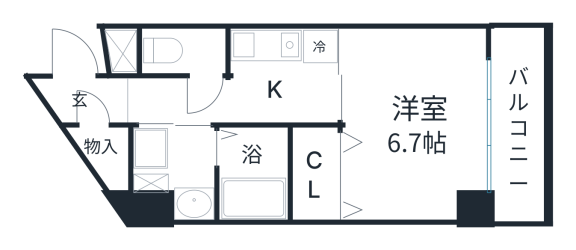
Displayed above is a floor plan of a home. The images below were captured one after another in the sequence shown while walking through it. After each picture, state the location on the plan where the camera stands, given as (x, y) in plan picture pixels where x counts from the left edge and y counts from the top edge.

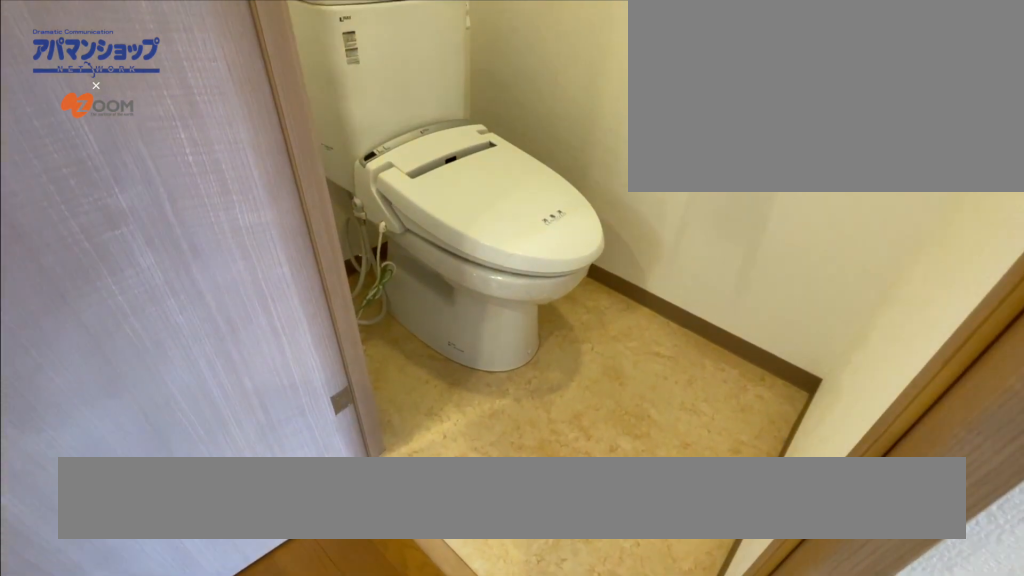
(228, 86)
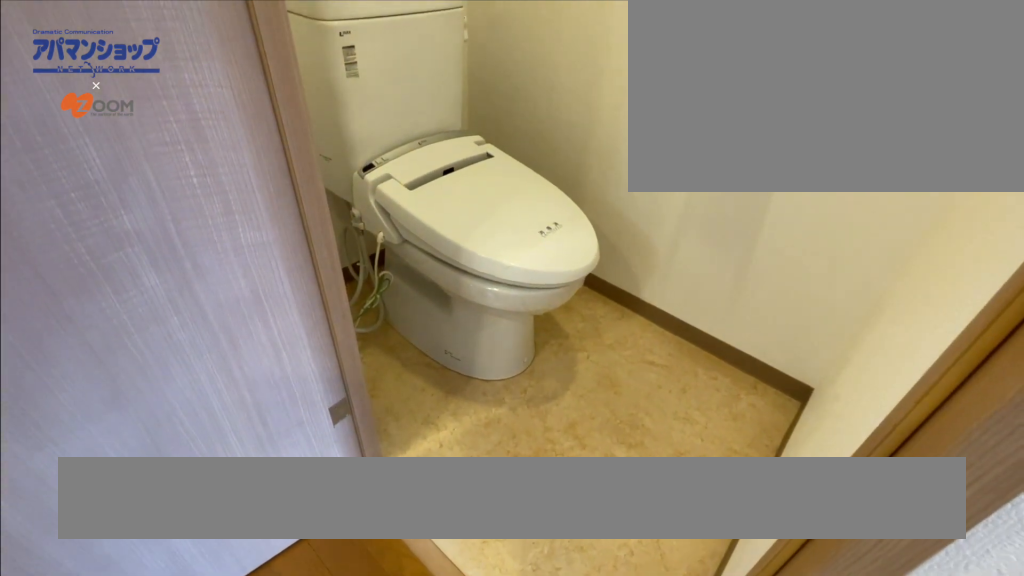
(228, 86)
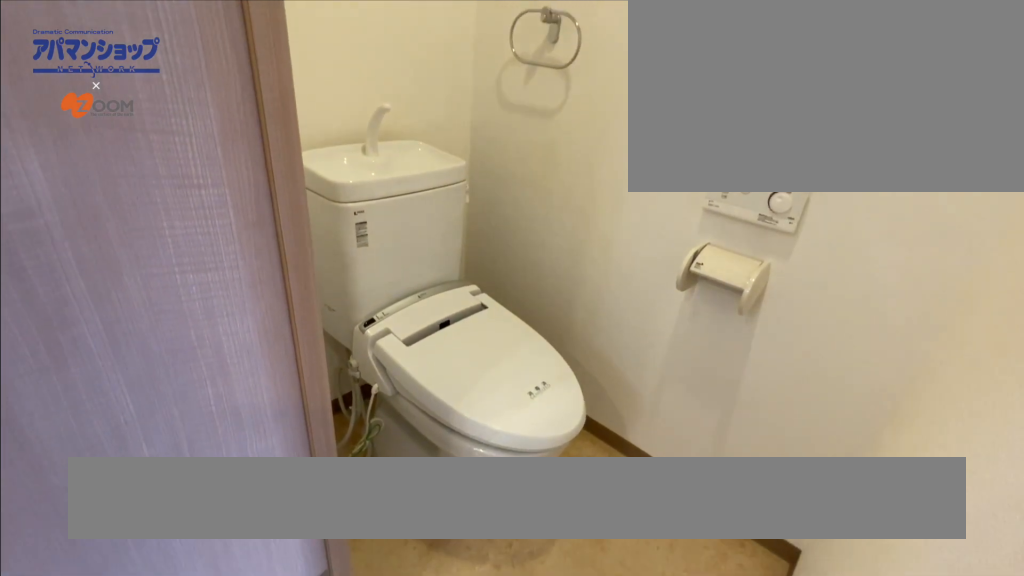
(228, 86)
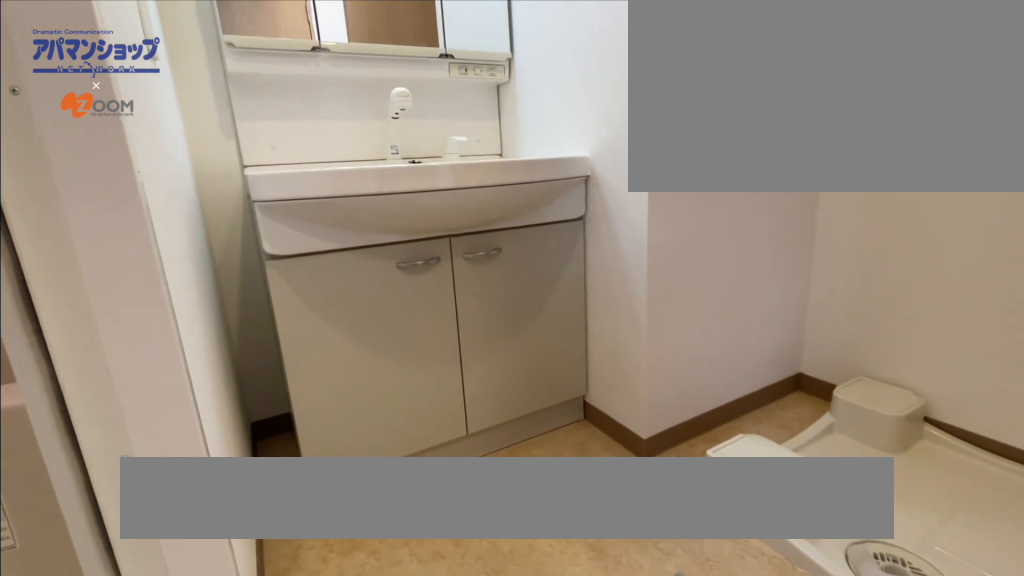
(192, 100)
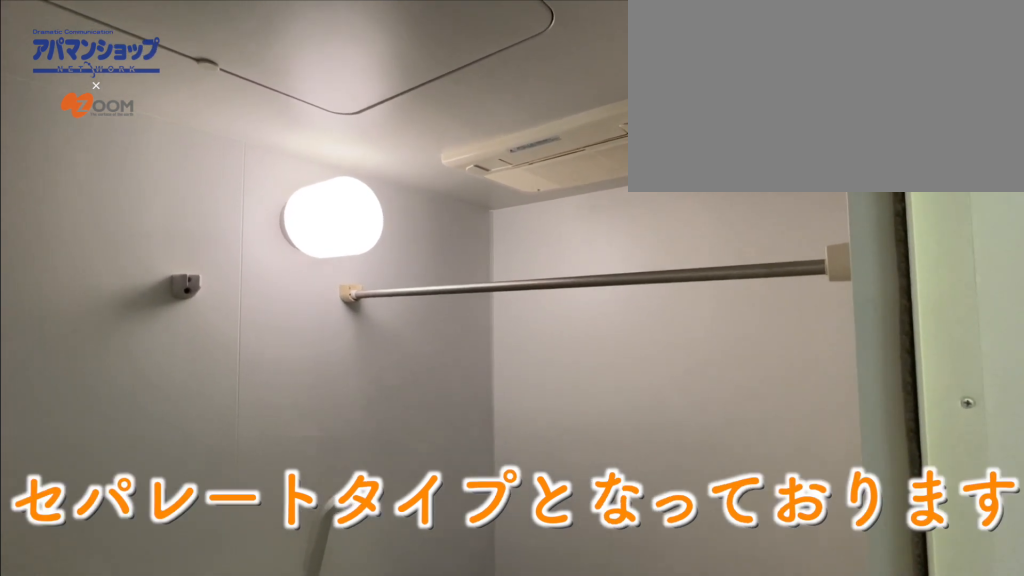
(198, 122)
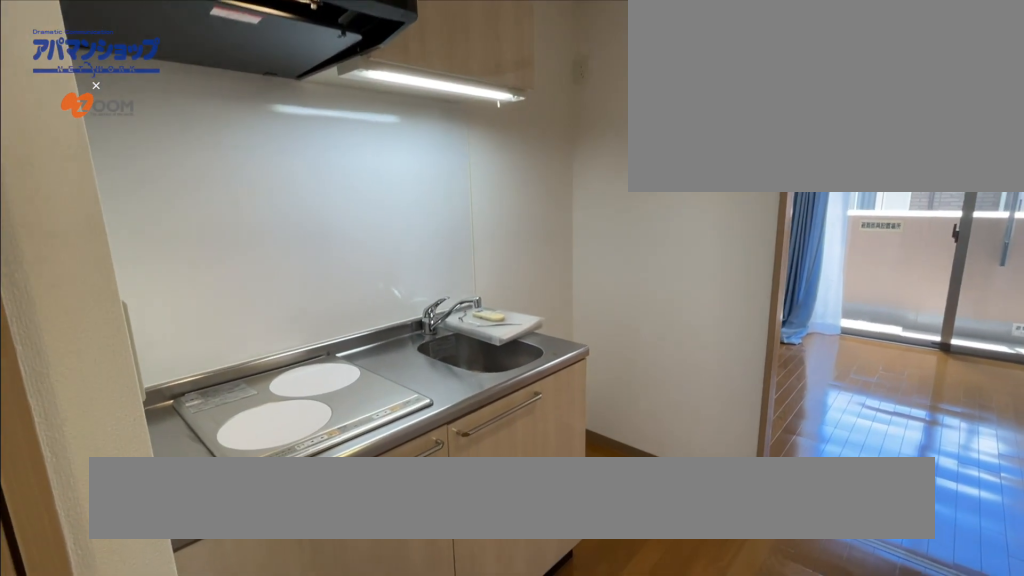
(231, 98)
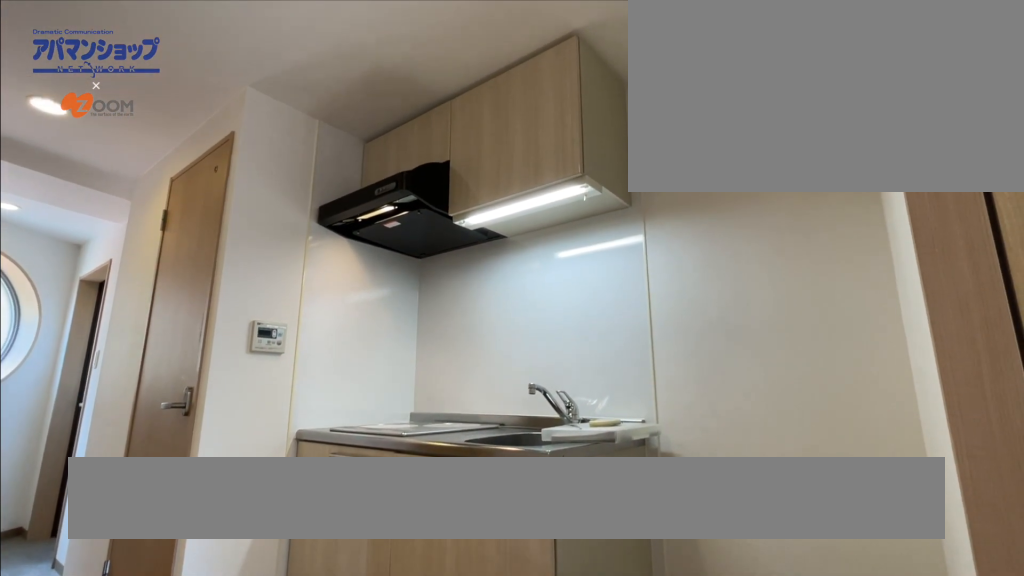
(359, 104)
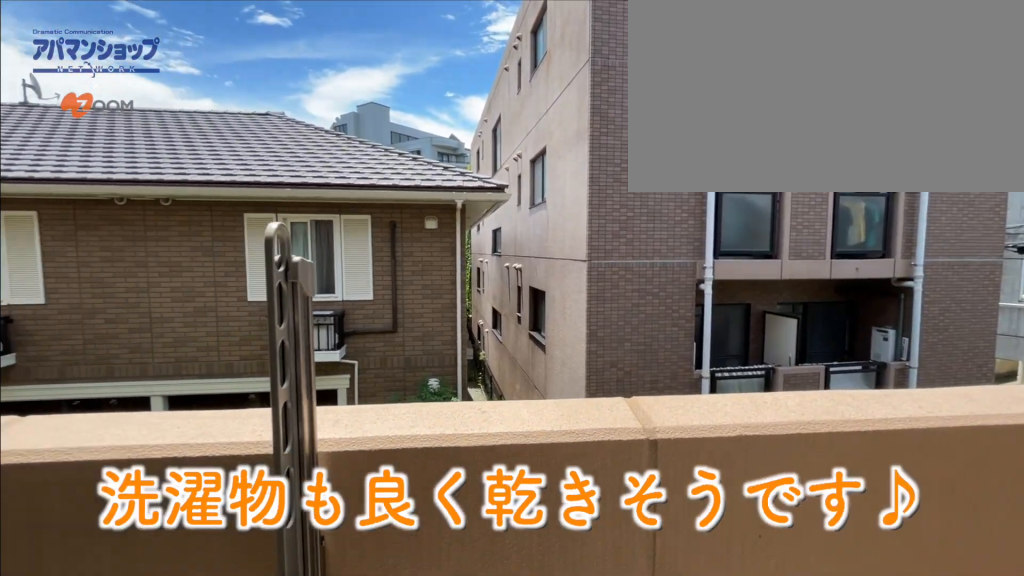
(474, 136)
